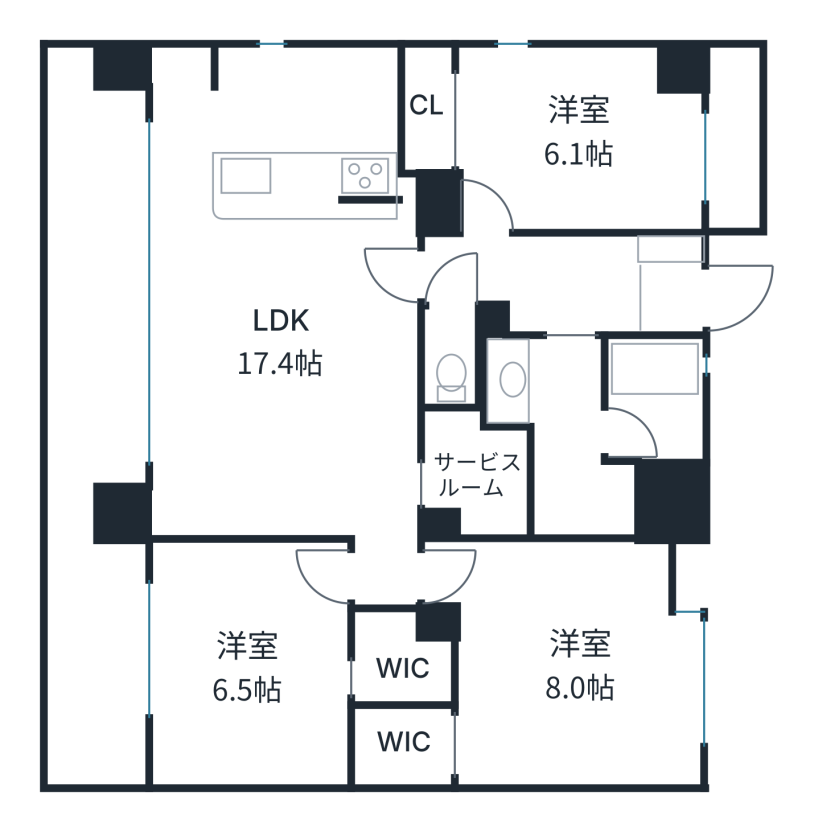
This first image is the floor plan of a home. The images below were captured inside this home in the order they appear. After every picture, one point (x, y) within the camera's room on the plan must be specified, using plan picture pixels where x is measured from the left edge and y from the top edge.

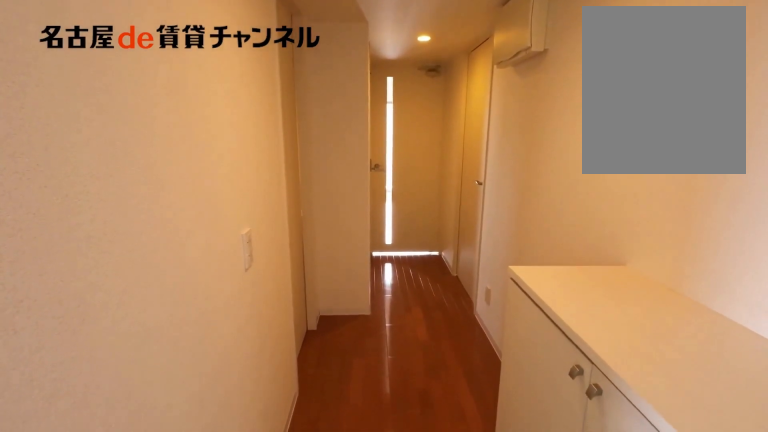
(667, 286)
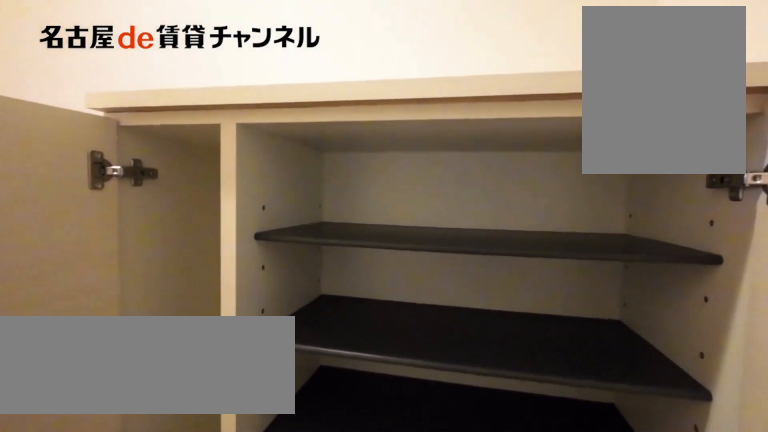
(667, 286)
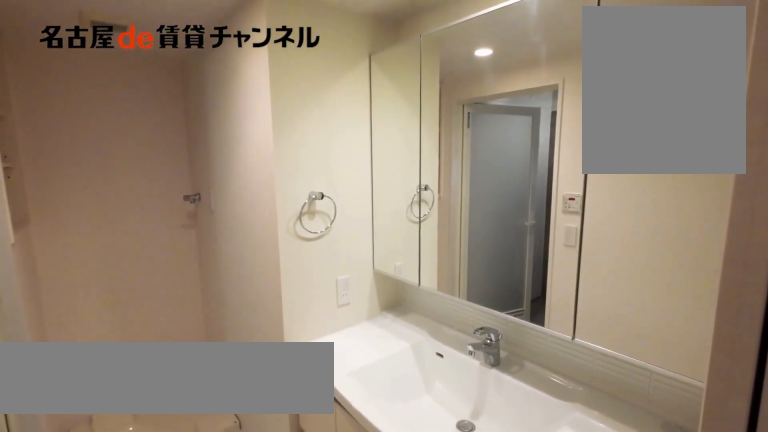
(562, 432)
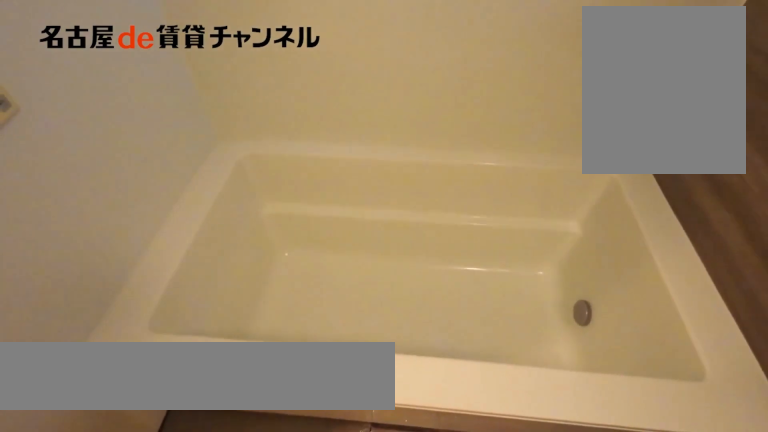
(652, 398)
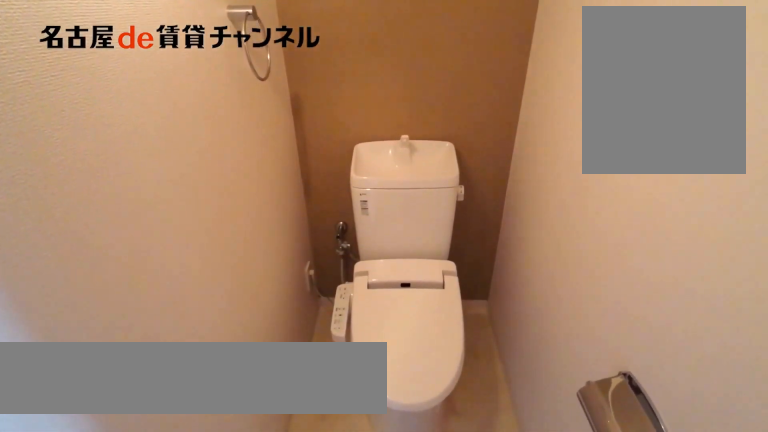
(451, 356)
